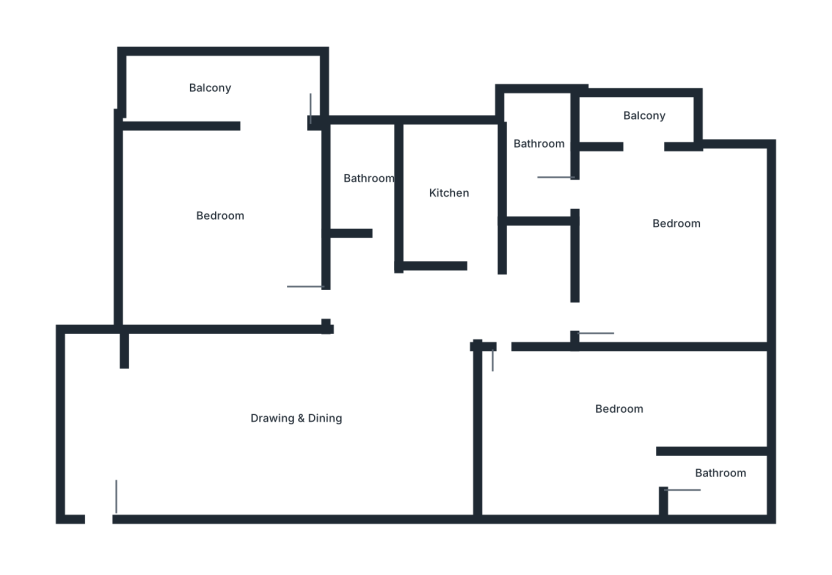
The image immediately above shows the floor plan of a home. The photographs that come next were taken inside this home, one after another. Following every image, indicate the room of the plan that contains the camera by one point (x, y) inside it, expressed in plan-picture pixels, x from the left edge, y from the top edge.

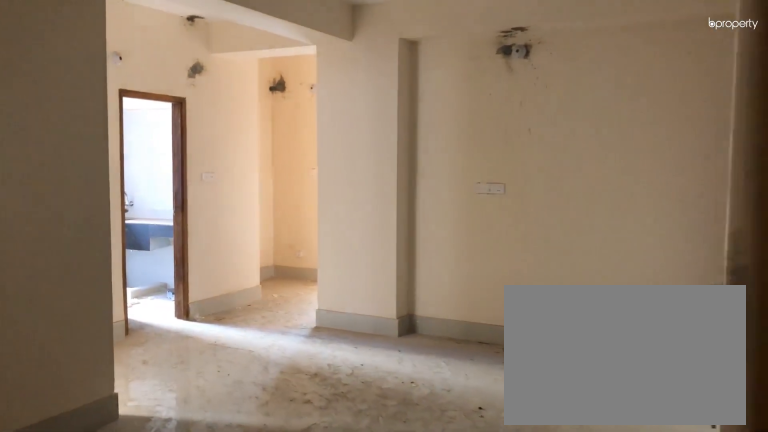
(97, 507)
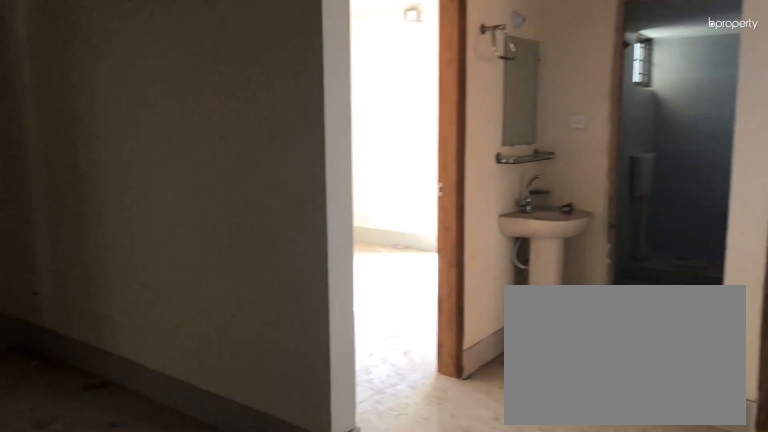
(268, 413)
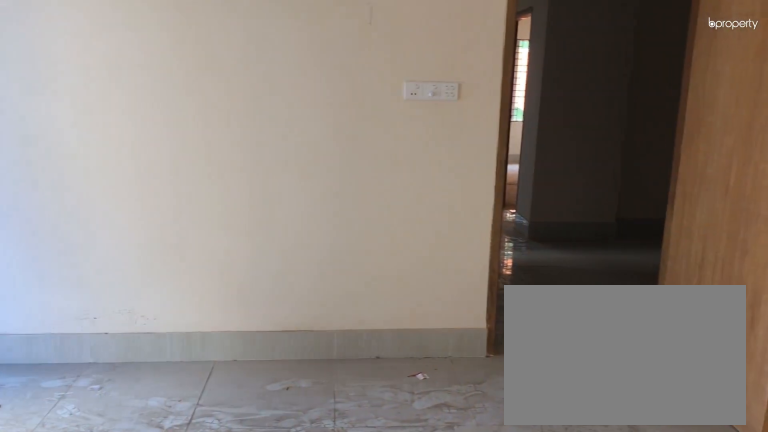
(225, 223)
